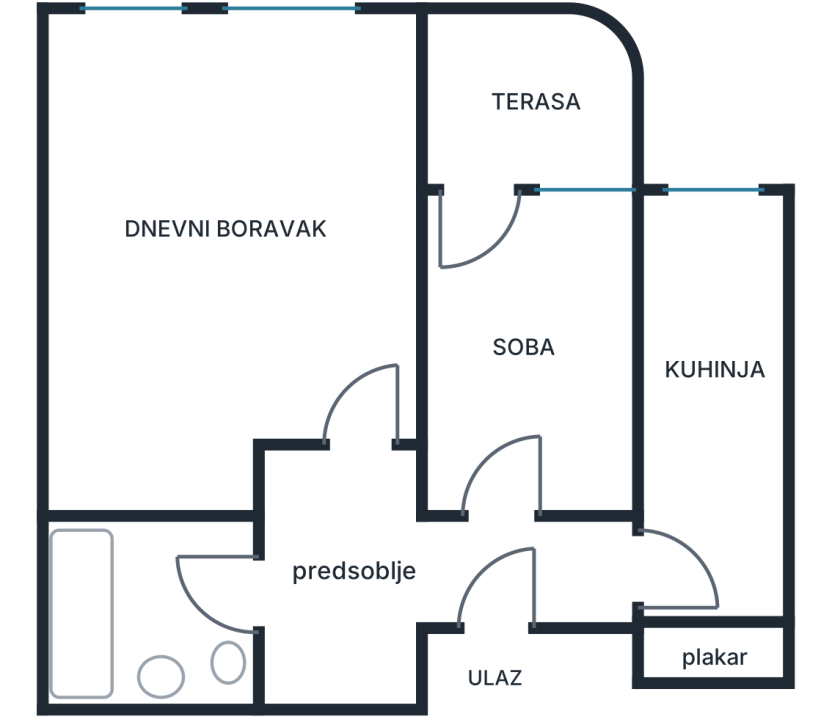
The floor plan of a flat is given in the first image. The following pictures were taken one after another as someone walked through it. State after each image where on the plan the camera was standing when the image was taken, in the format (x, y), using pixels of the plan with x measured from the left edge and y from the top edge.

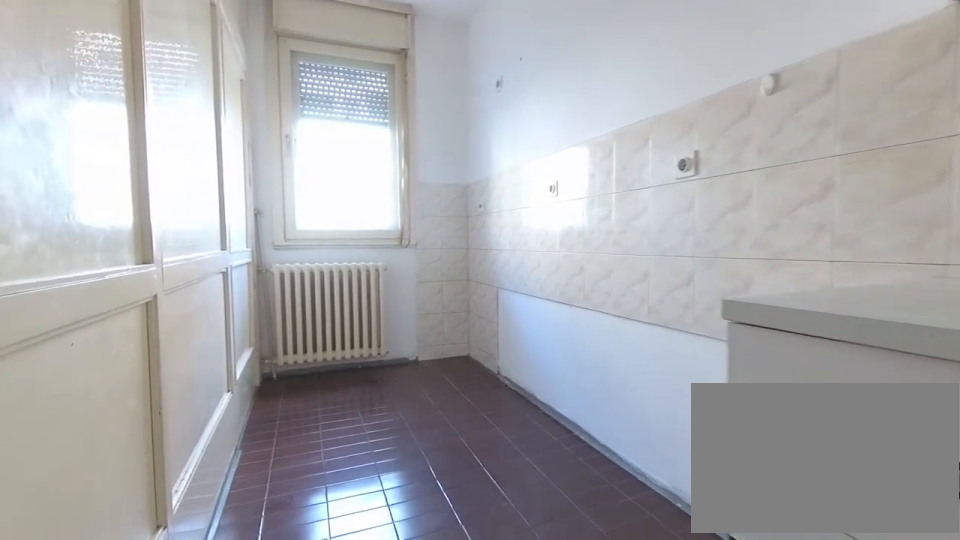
(711, 549)
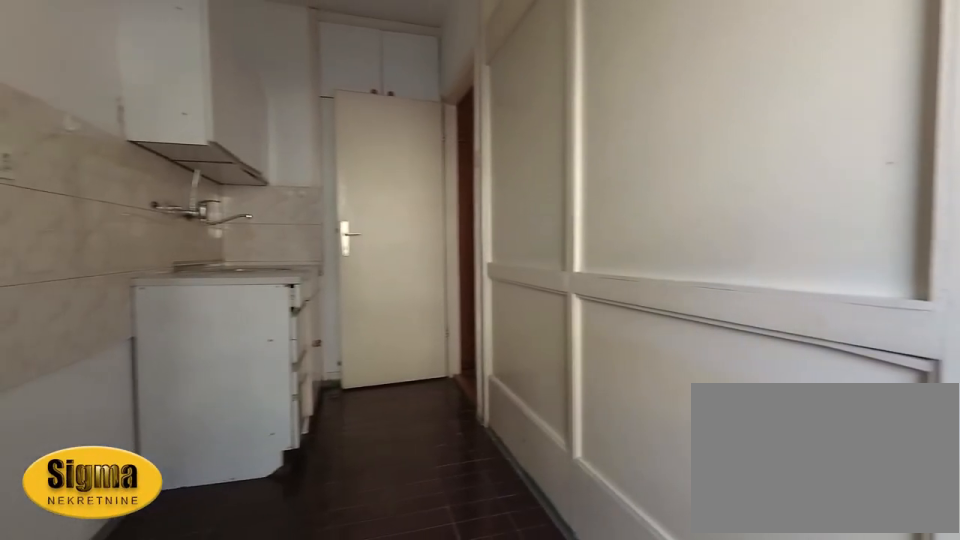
(732, 225)
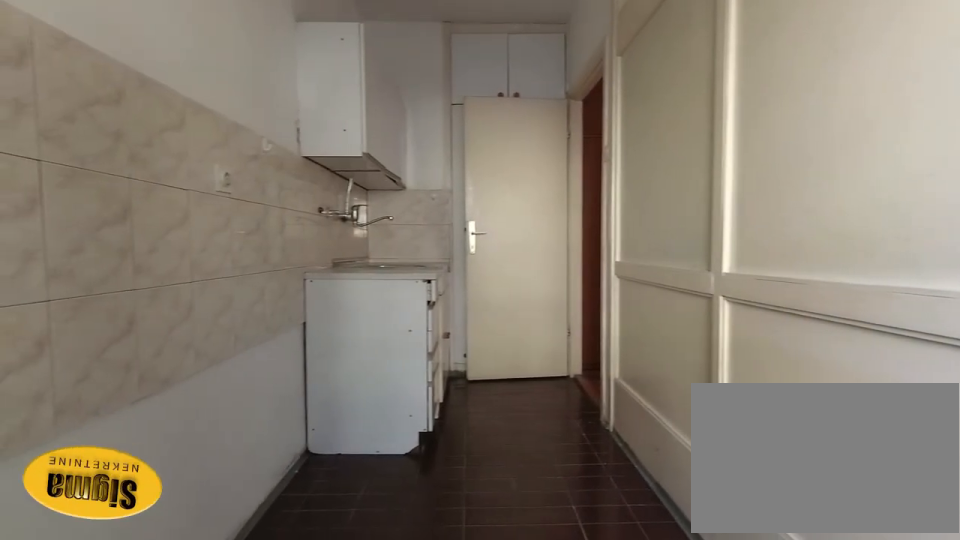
(718, 214)
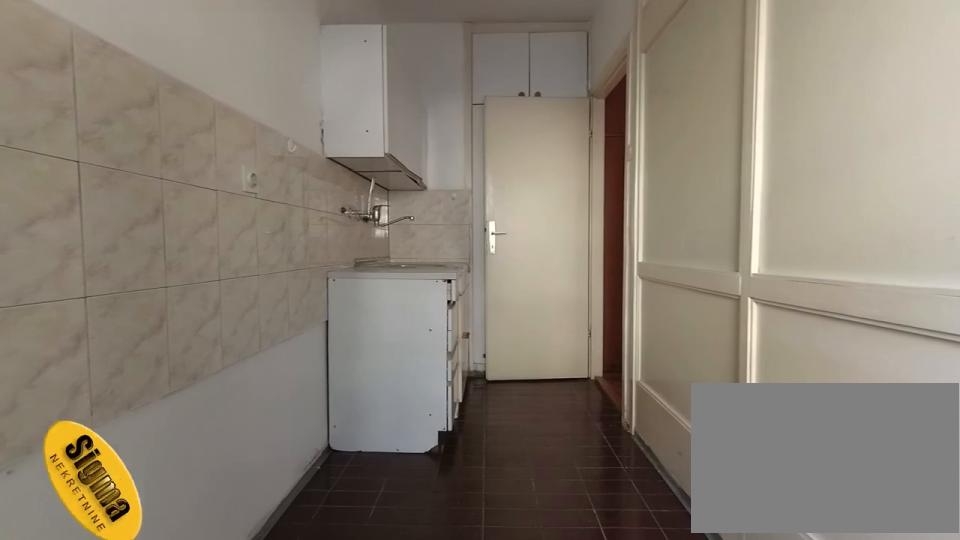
(714, 212)
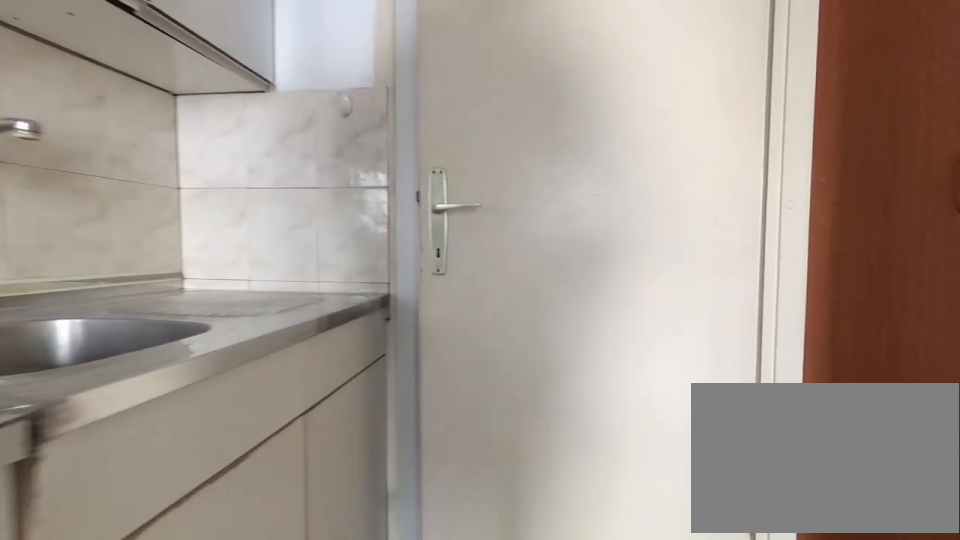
(710, 508)
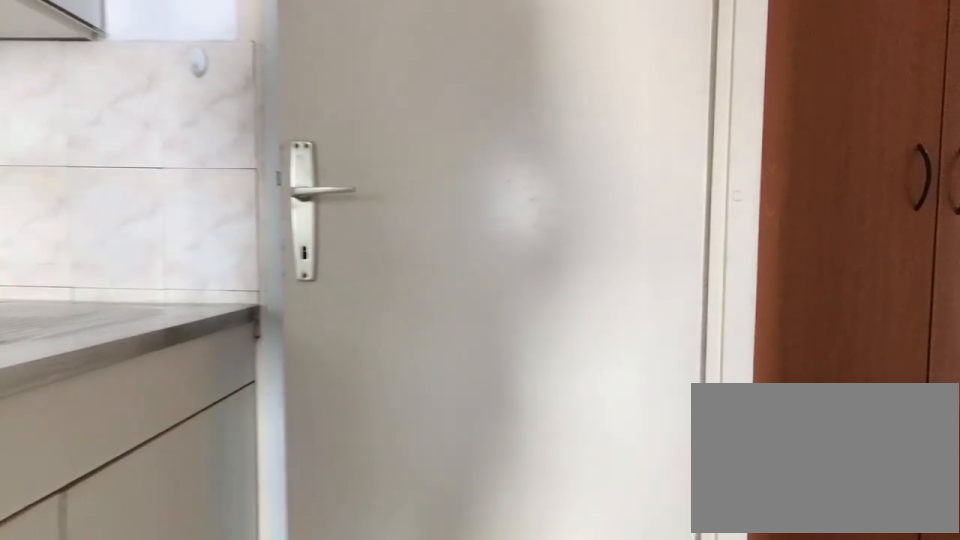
(714, 527)
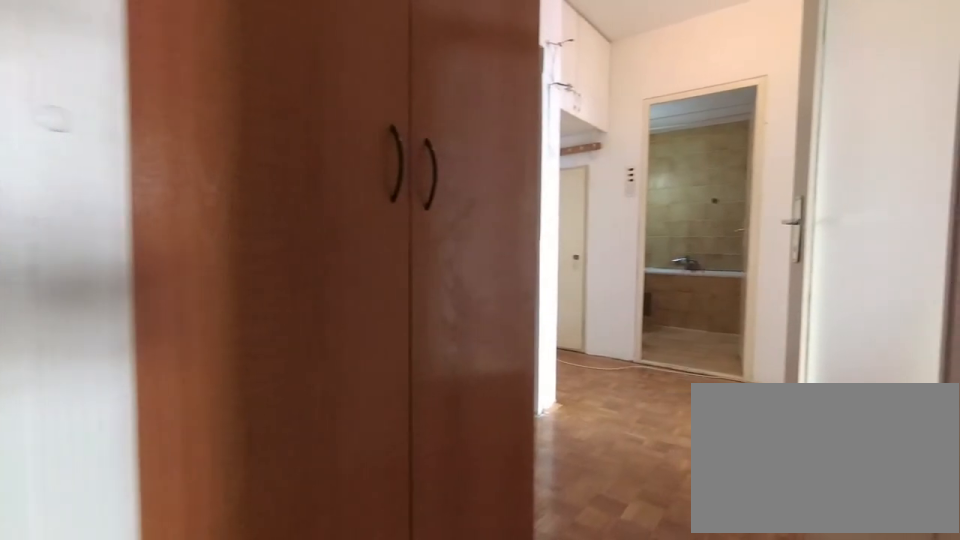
(739, 551)
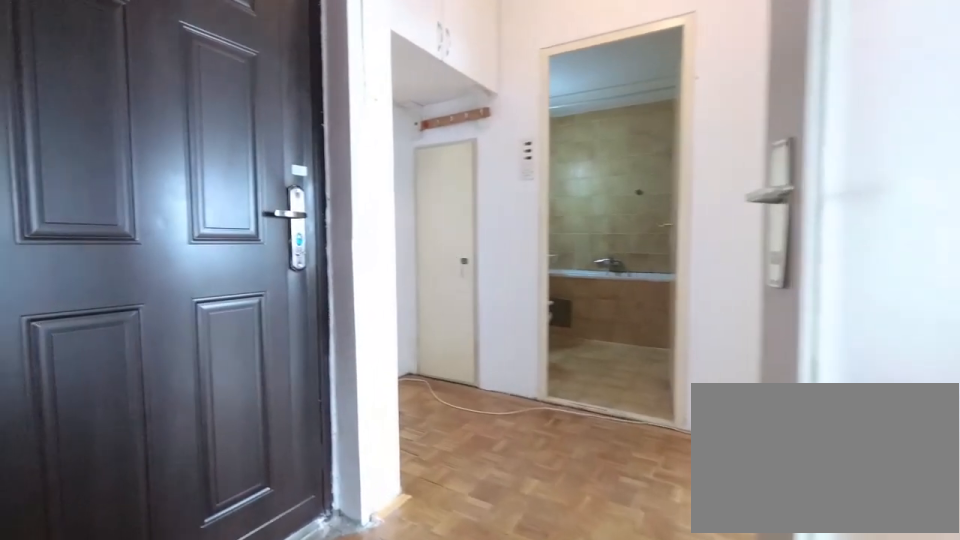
(585, 544)
